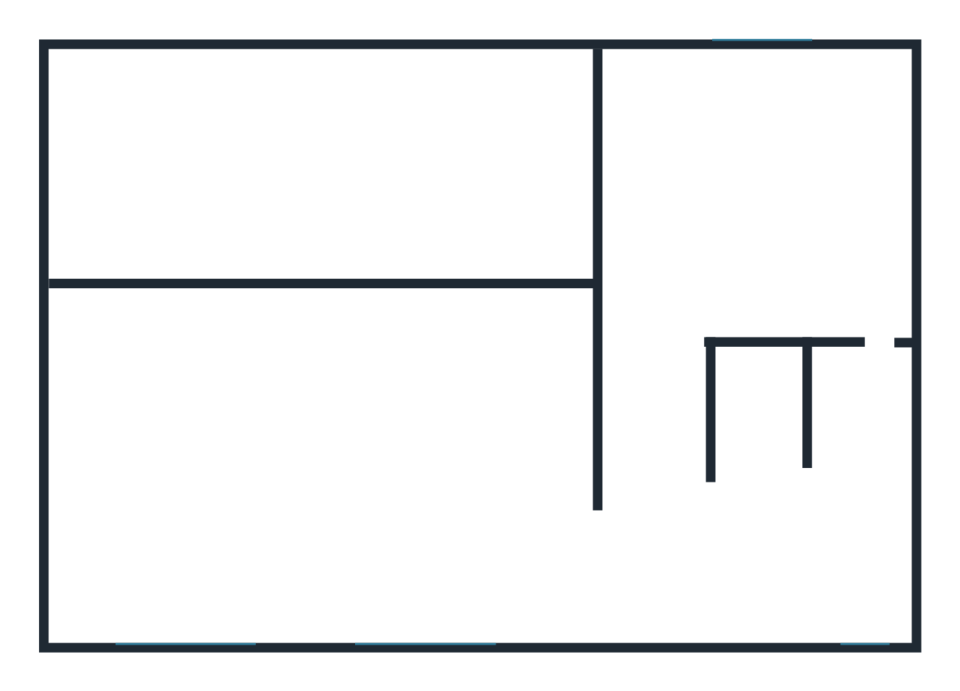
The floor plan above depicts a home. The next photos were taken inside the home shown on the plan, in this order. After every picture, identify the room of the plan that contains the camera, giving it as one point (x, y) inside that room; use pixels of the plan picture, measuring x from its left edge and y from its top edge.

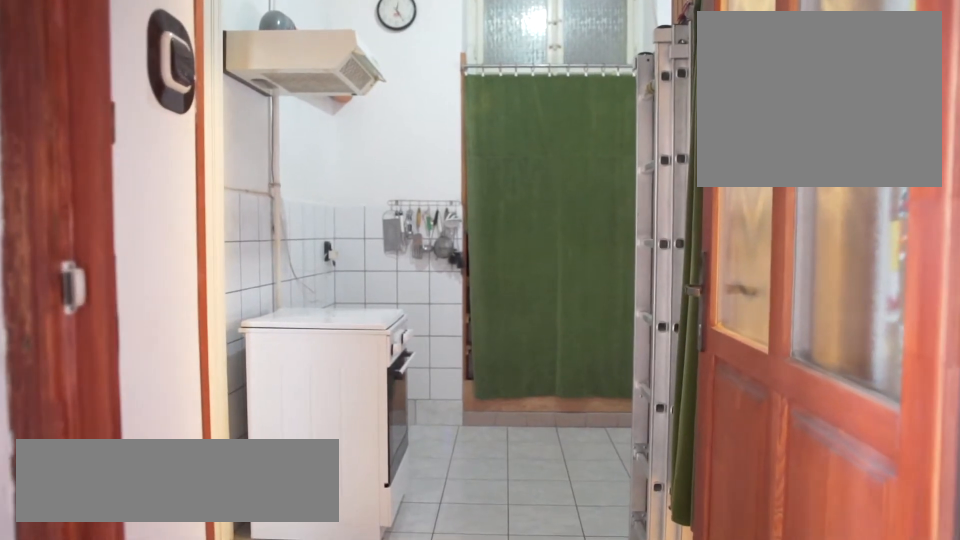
(654, 547)
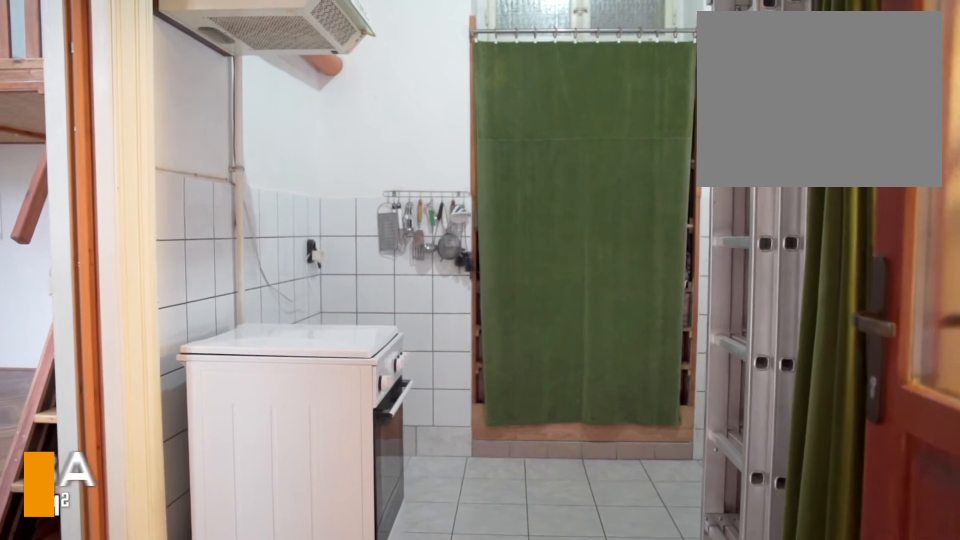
(665, 450)
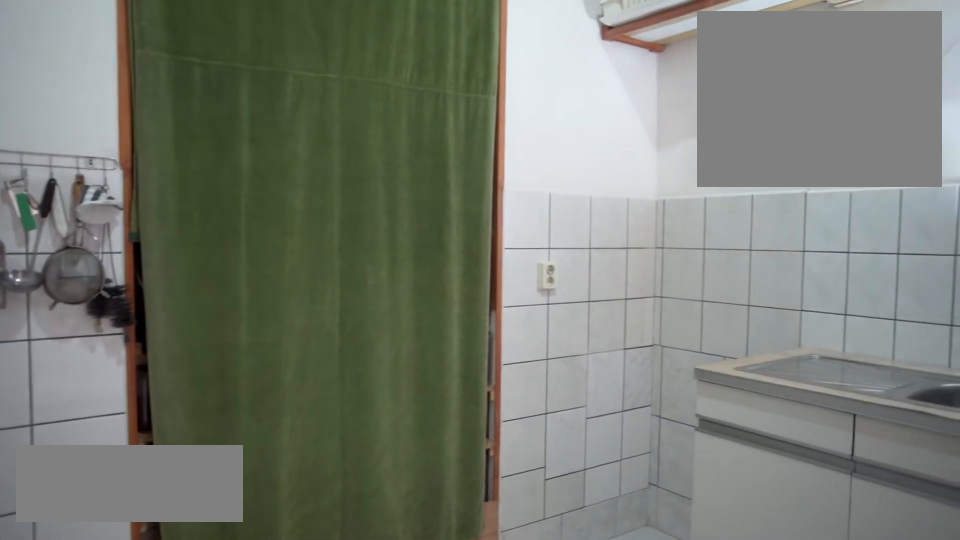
(689, 262)
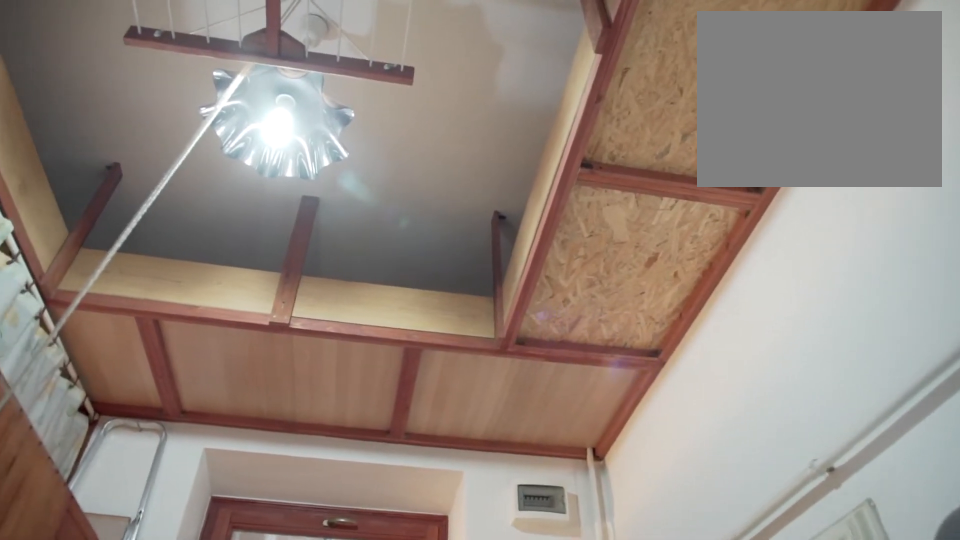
(762, 121)
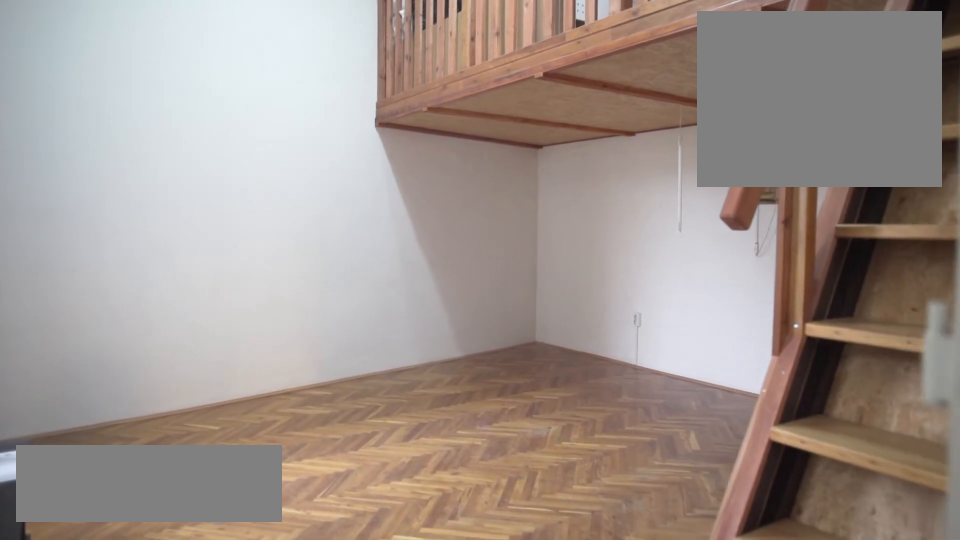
(513, 528)
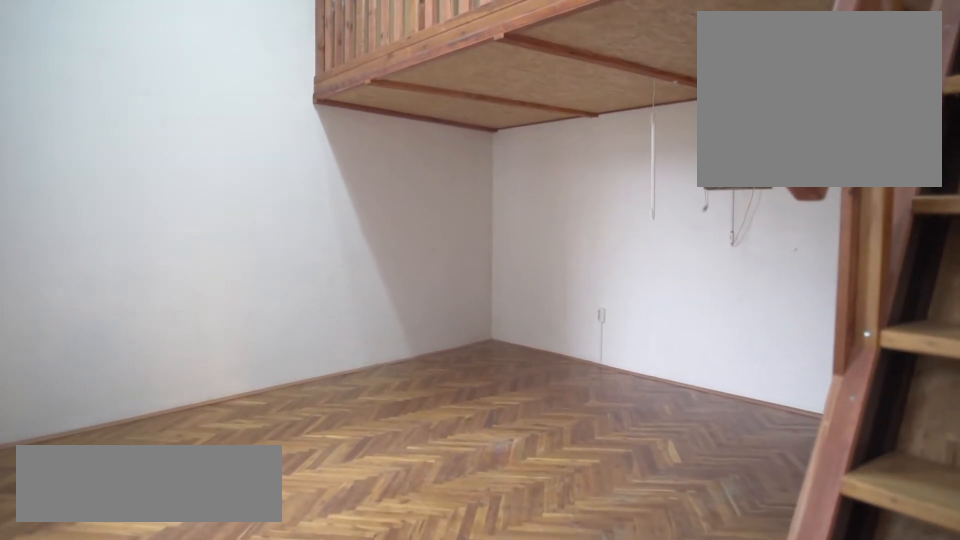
(435, 513)
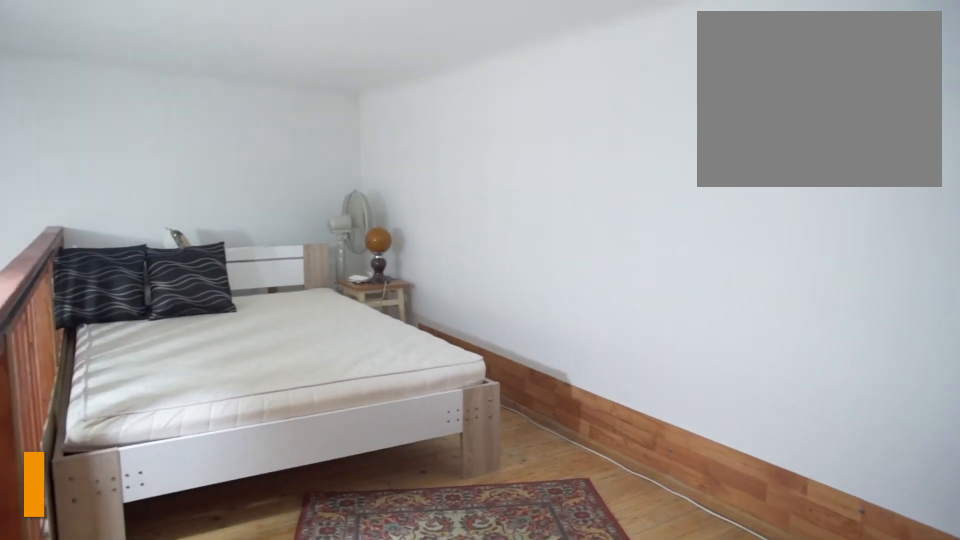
(550, 237)
